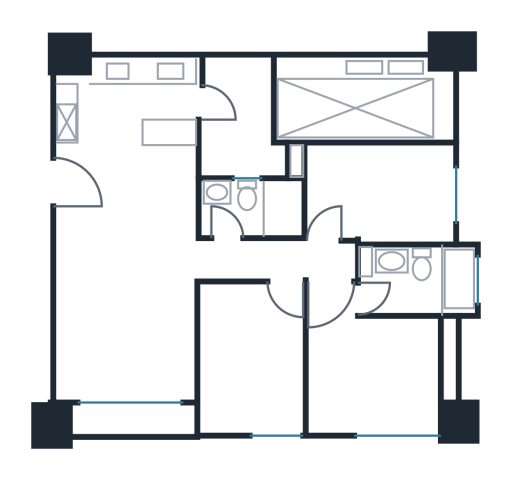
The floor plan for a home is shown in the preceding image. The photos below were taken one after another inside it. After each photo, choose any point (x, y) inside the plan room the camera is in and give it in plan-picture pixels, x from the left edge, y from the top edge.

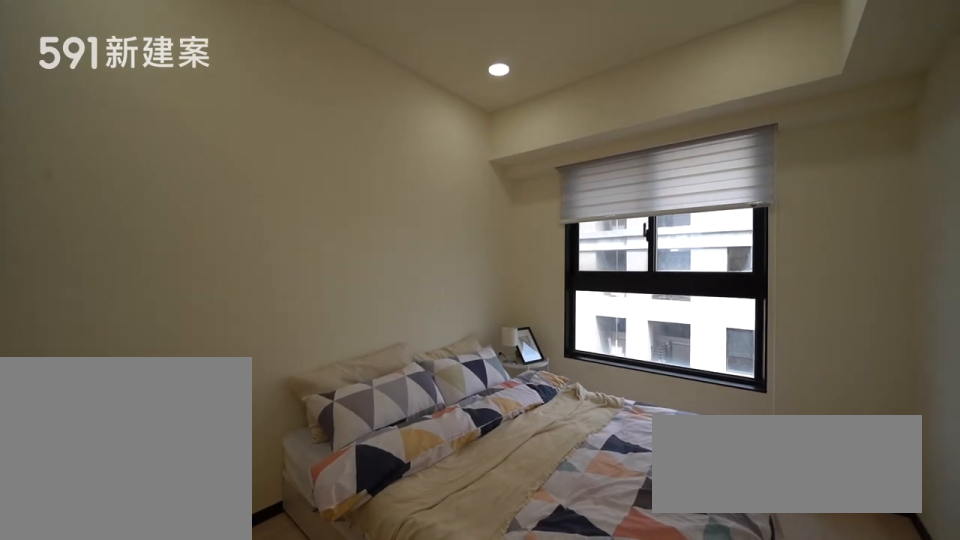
(381, 193)
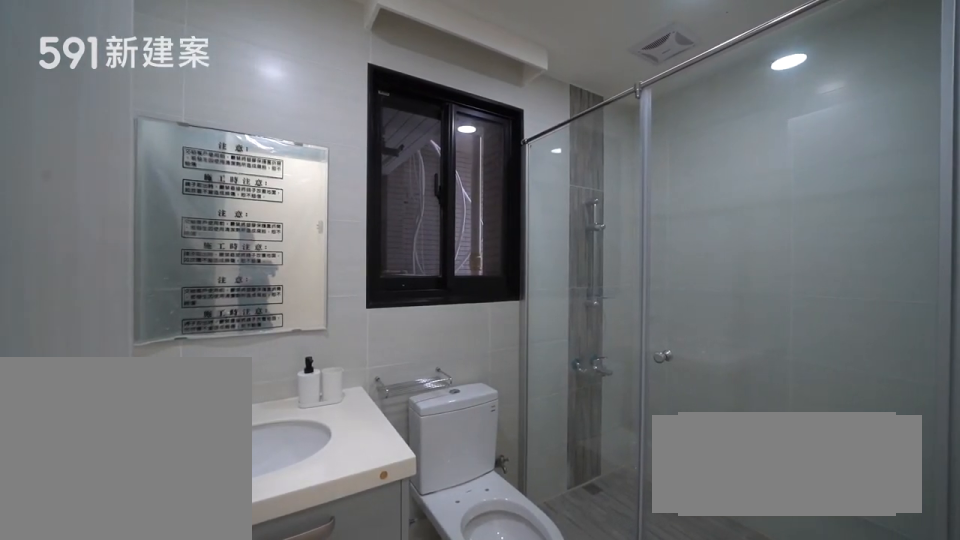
(254, 207)
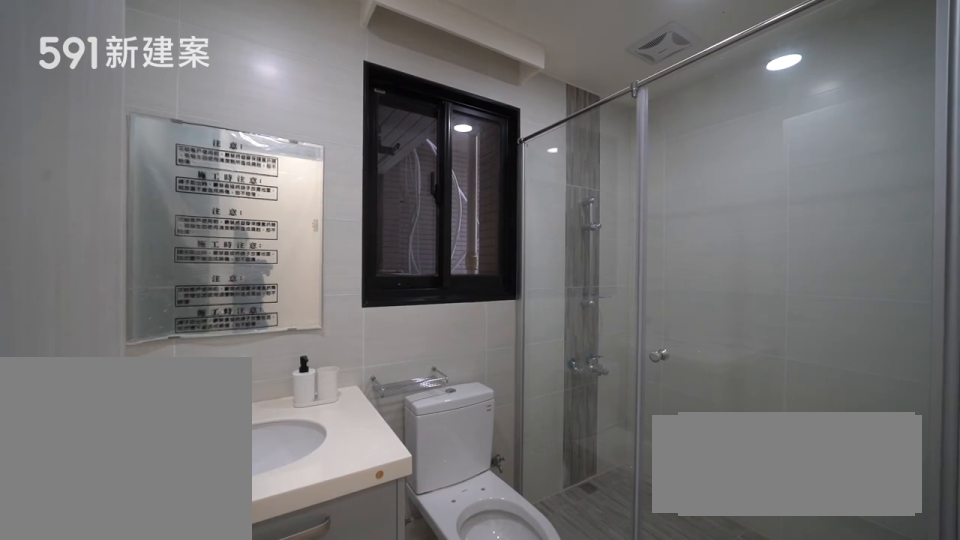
(254, 207)
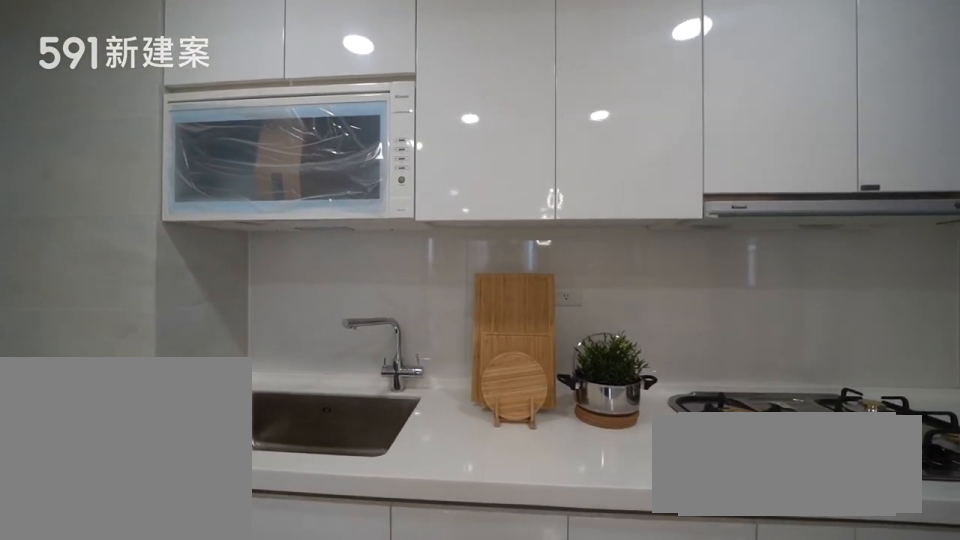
(130, 103)
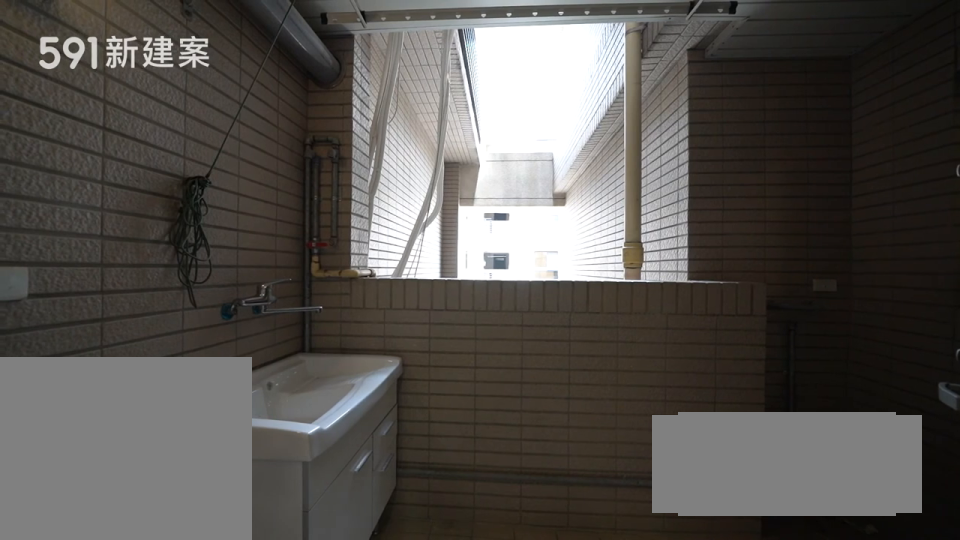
(248, 117)
